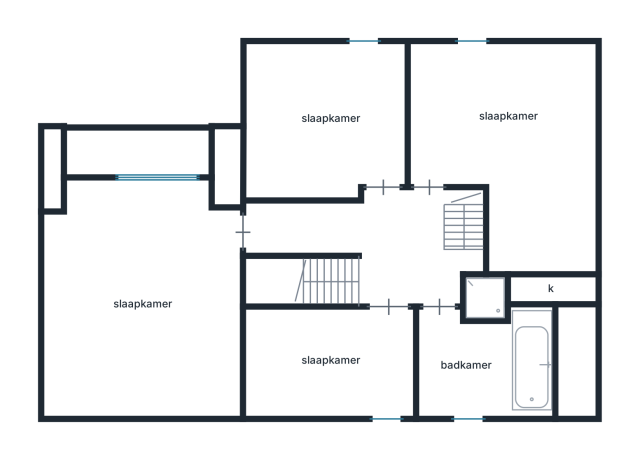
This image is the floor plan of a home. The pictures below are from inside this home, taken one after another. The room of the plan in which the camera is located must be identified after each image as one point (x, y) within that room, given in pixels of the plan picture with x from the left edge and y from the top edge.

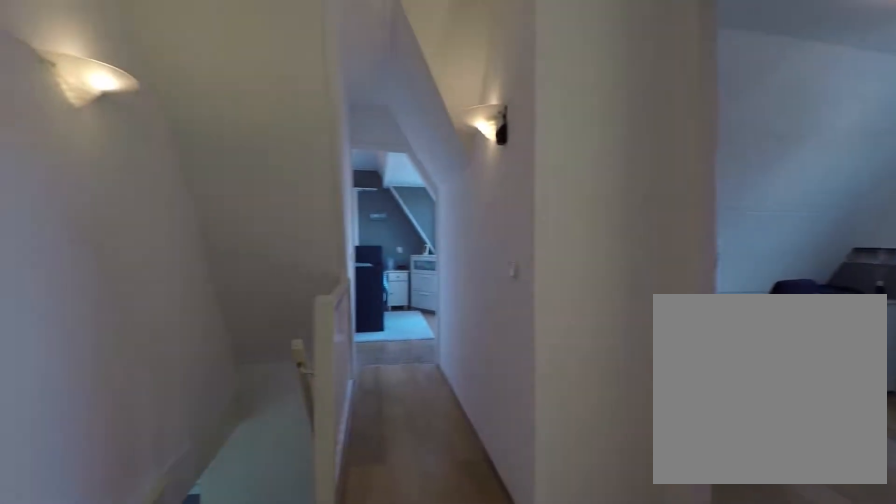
(376, 243)
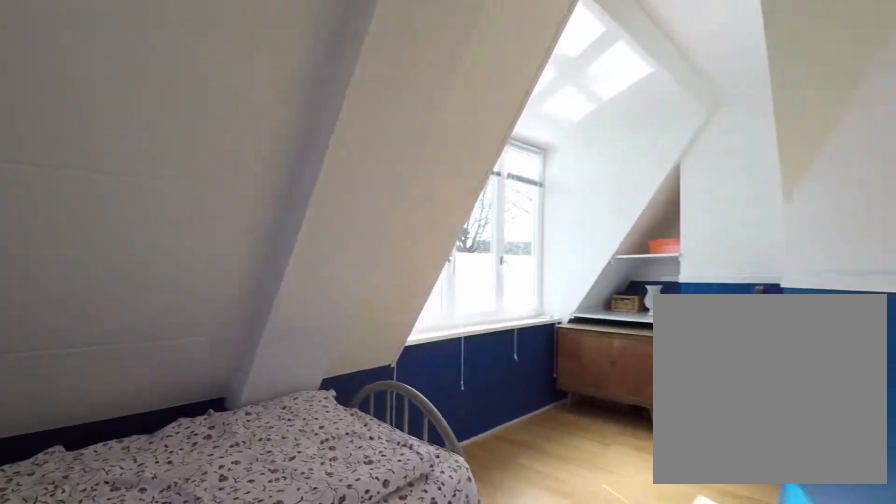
(501, 158)
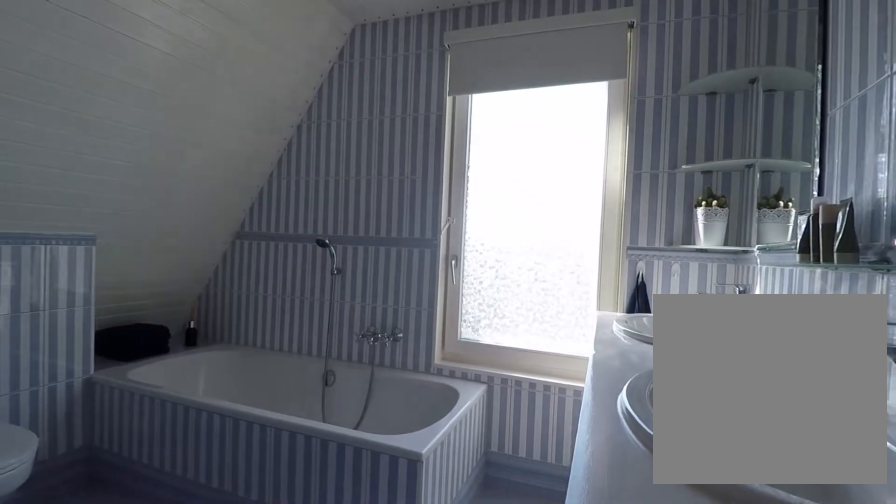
(486, 356)
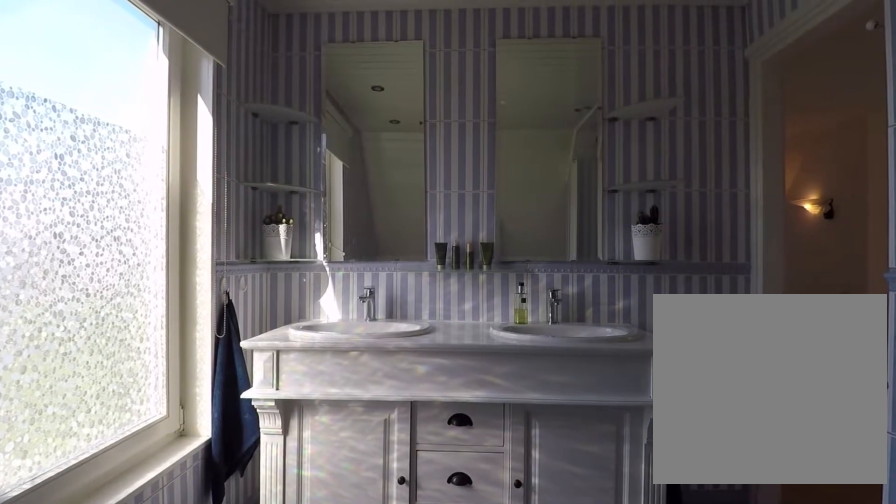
(486, 356)
